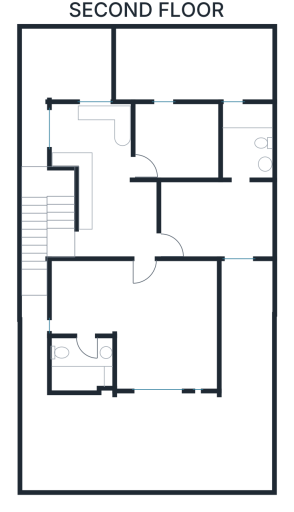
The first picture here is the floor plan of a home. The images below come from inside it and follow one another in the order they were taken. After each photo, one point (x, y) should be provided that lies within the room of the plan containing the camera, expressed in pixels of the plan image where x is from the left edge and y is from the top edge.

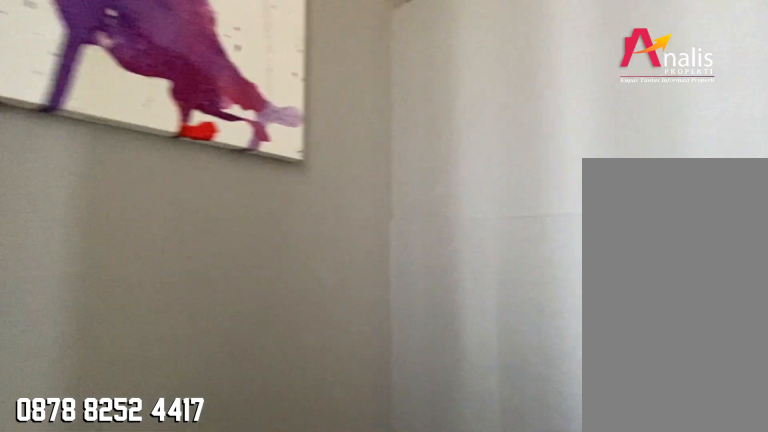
(46, 224)
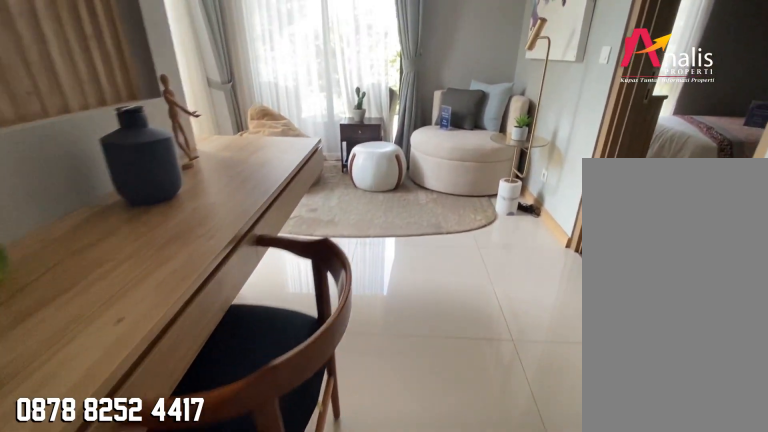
(100, 183)
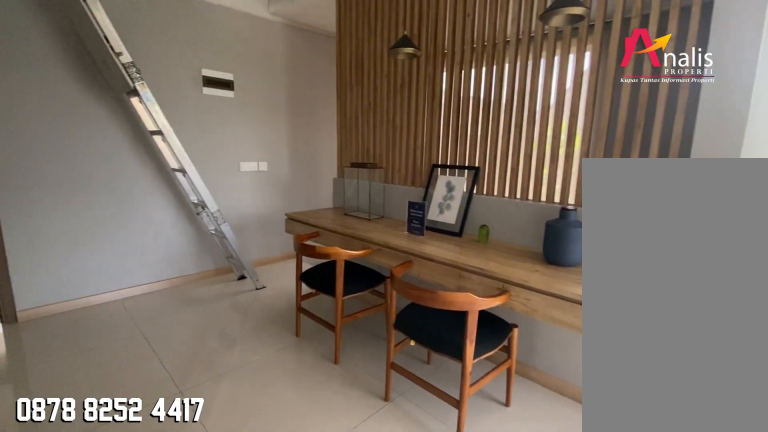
(100, 183)
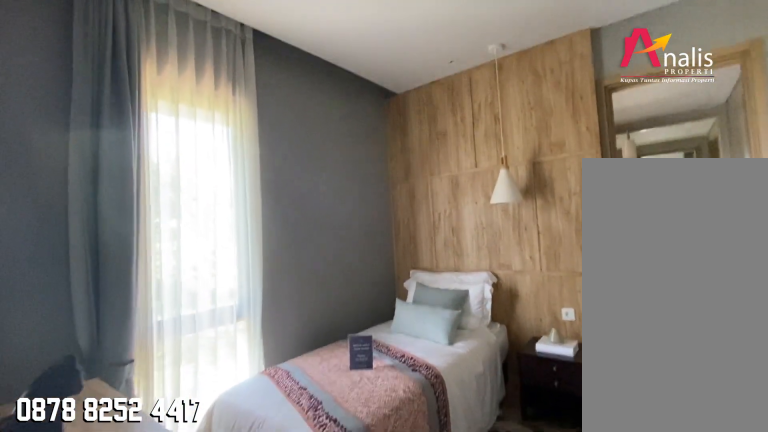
(176, 141)
